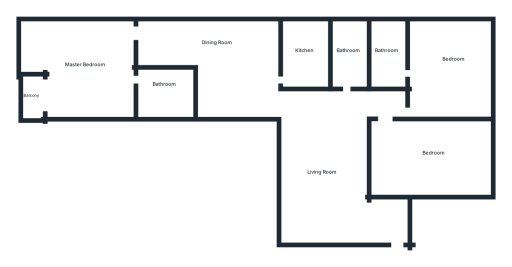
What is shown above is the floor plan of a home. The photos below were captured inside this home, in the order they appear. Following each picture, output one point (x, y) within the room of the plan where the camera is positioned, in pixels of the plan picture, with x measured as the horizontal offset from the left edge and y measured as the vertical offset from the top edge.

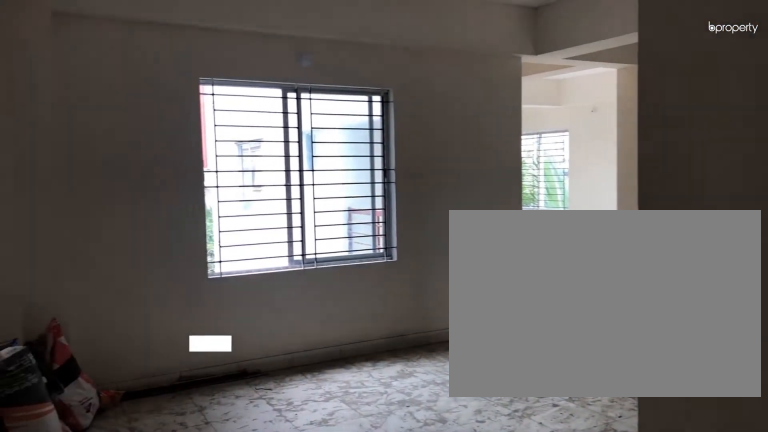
(375, 230)
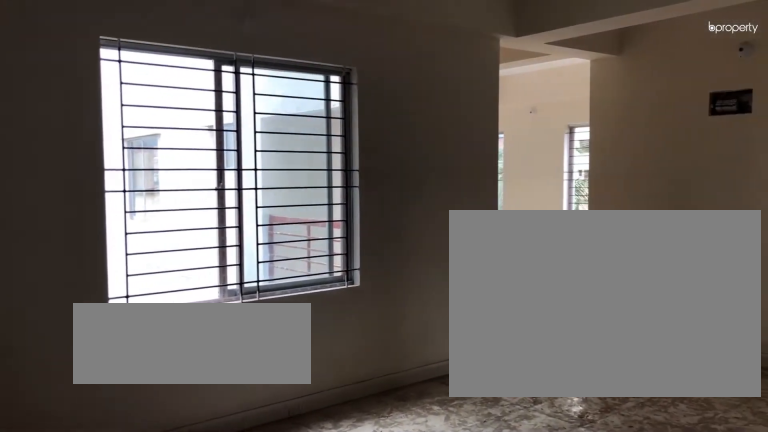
(314, 168)
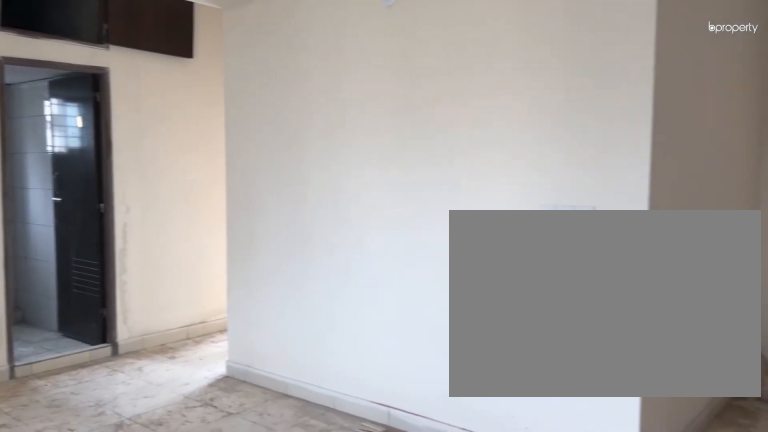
(314, 168)
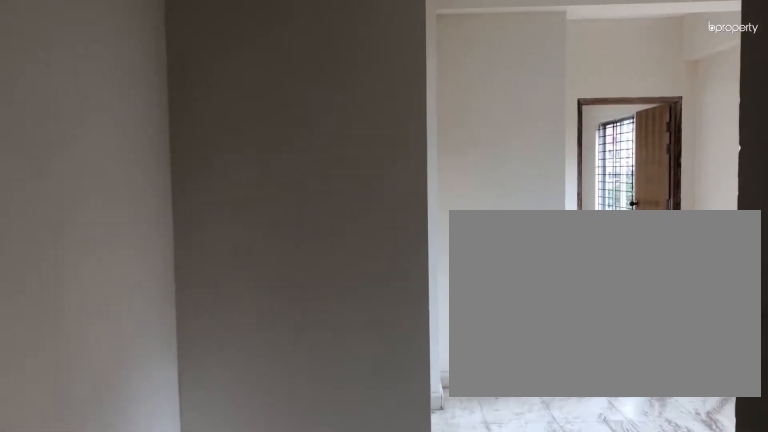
(234, 54)
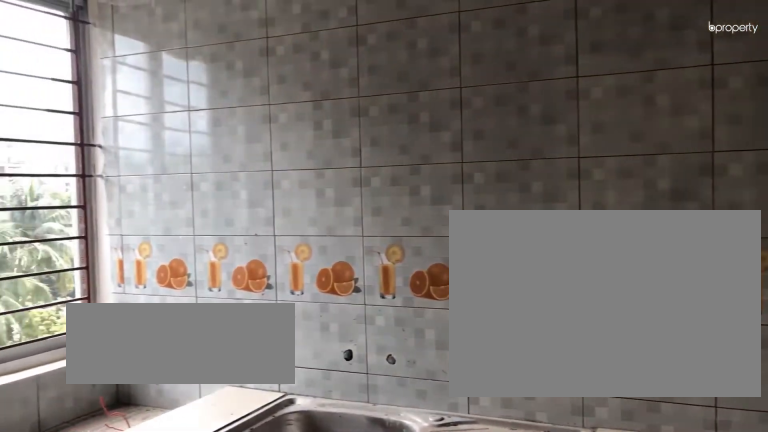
(304, 57)
